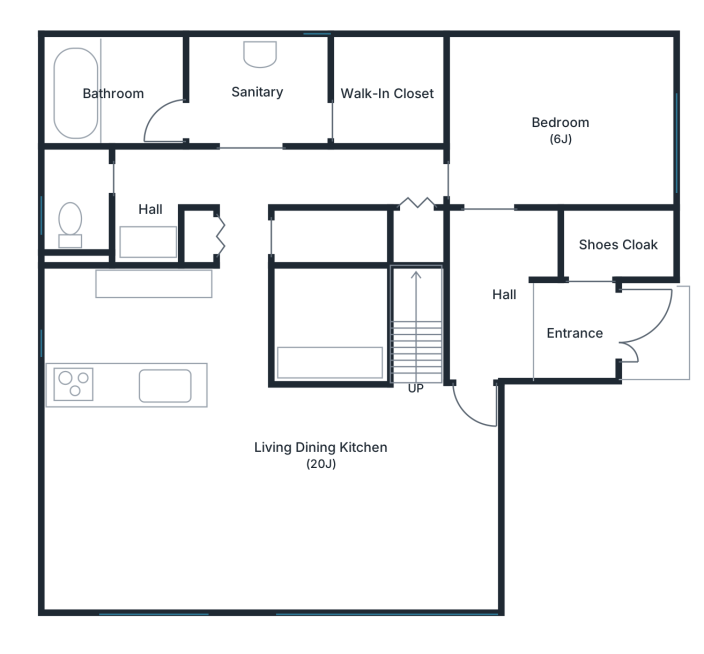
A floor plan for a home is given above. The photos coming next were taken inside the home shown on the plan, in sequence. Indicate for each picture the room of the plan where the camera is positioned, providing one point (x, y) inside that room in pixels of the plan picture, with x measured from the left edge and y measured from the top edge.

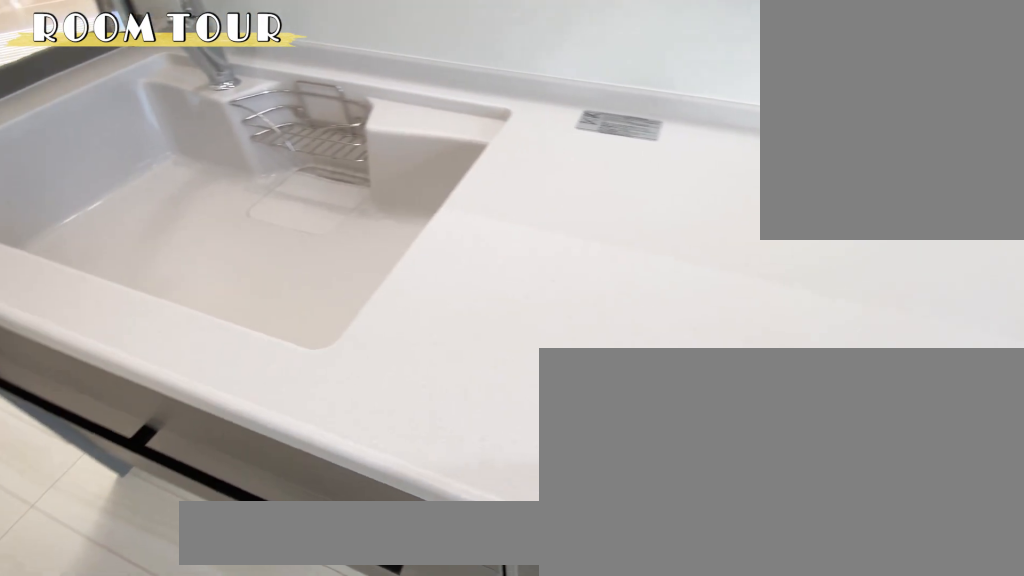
(125, 329)
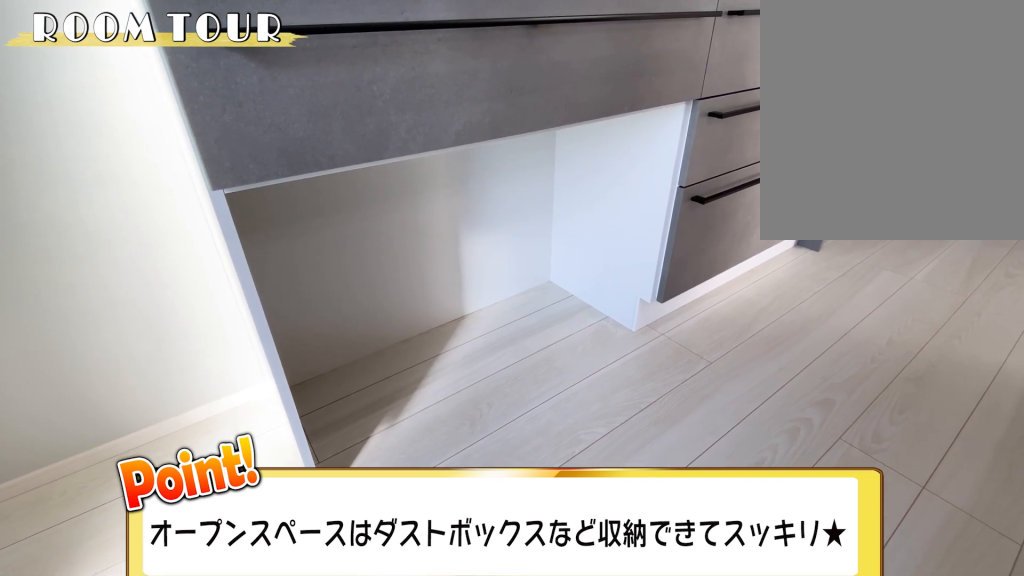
(125, 329)
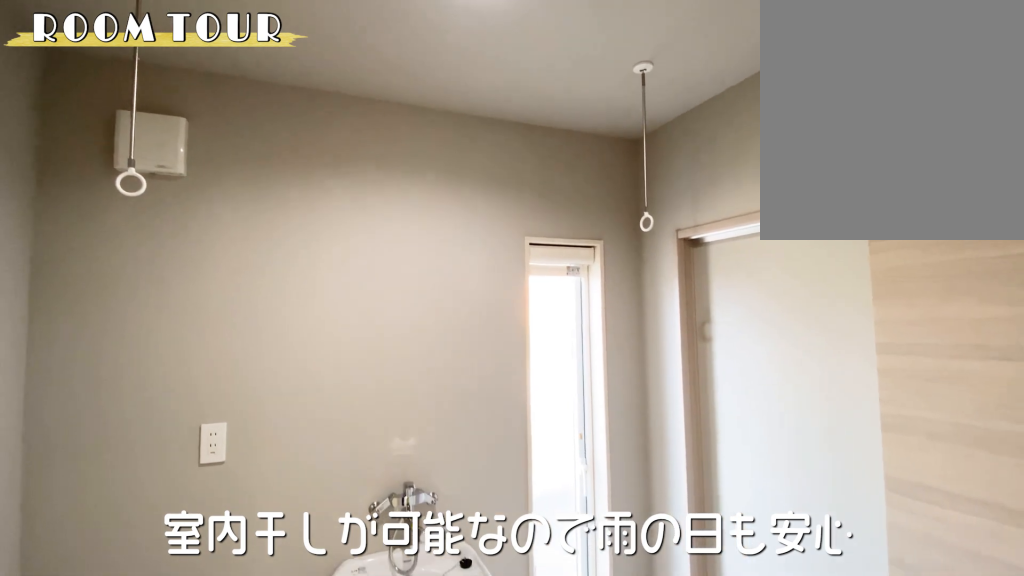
(259, 94)
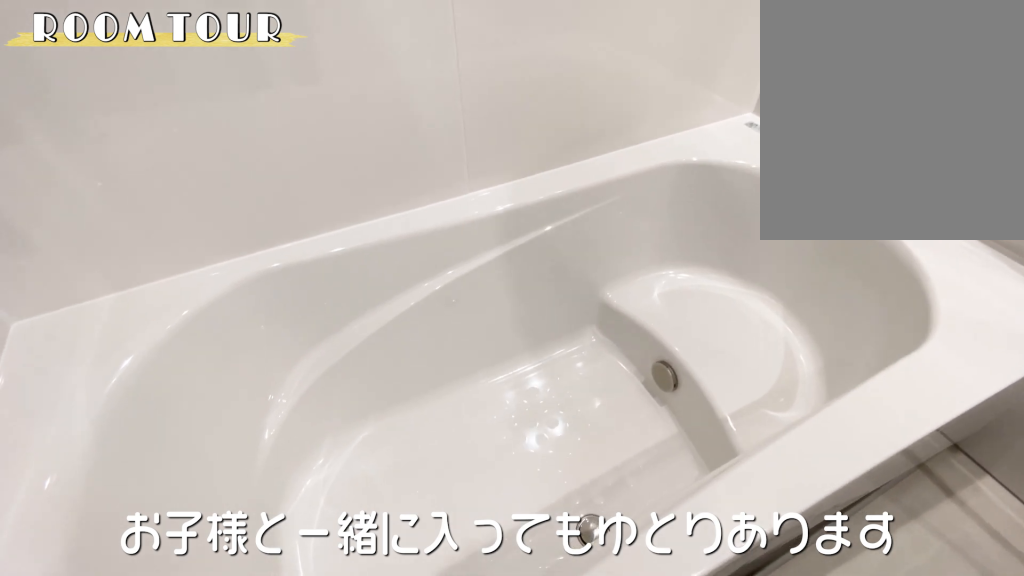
(110, 100)
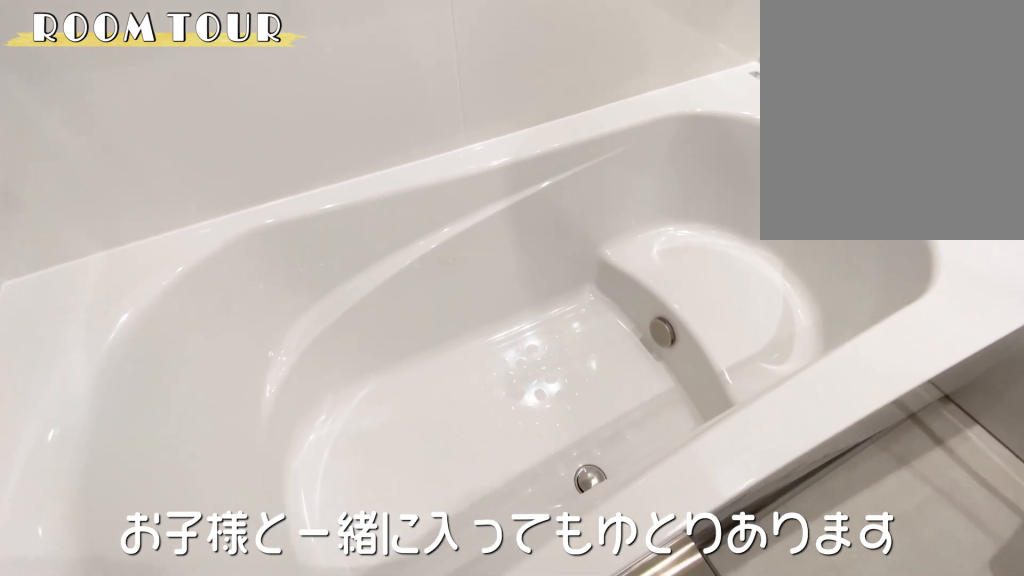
(110, 100)
